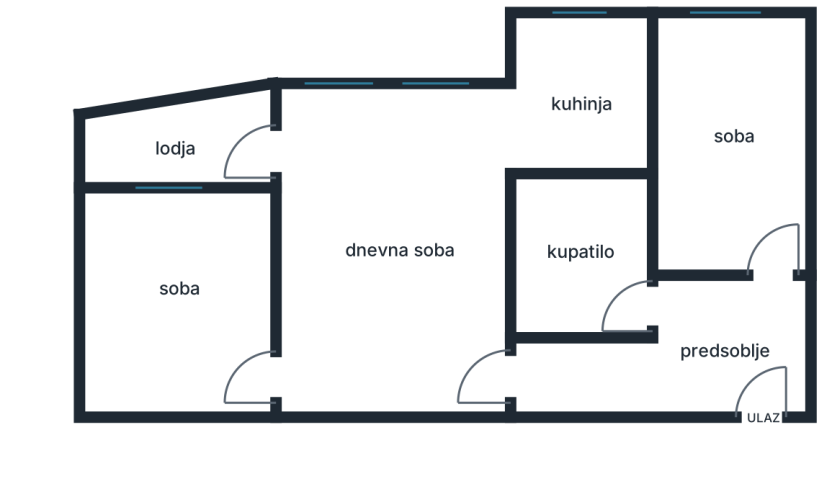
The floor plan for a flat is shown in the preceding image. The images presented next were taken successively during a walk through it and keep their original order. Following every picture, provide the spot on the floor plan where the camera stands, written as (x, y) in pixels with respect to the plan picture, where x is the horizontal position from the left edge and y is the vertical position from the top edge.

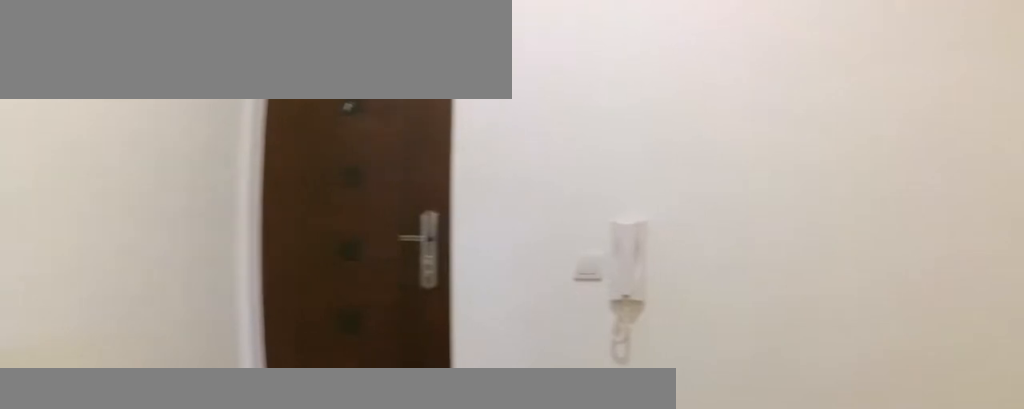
(692, 313)
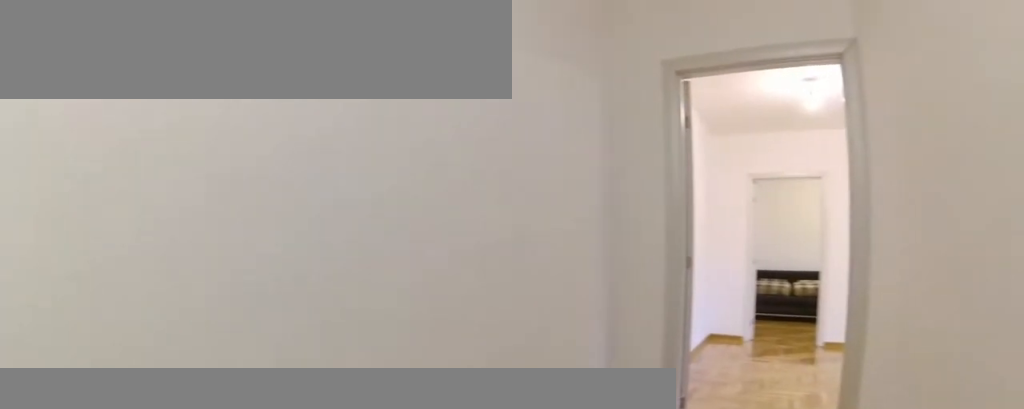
(694, 340)
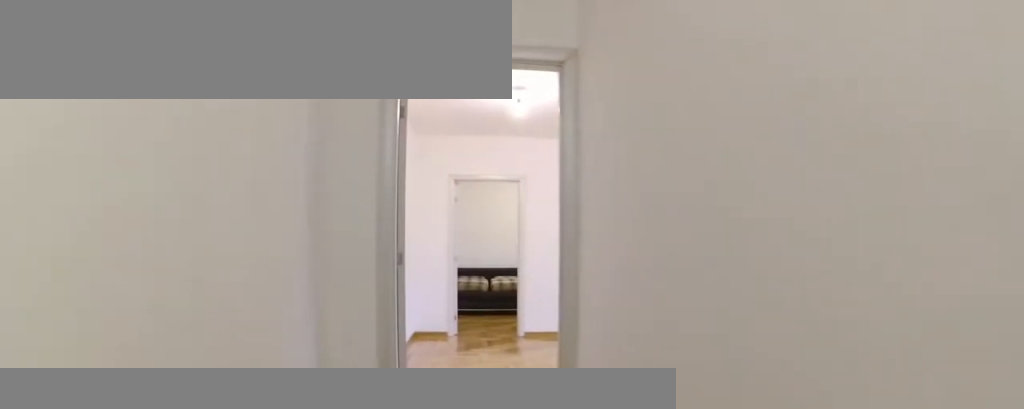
(671, 363)
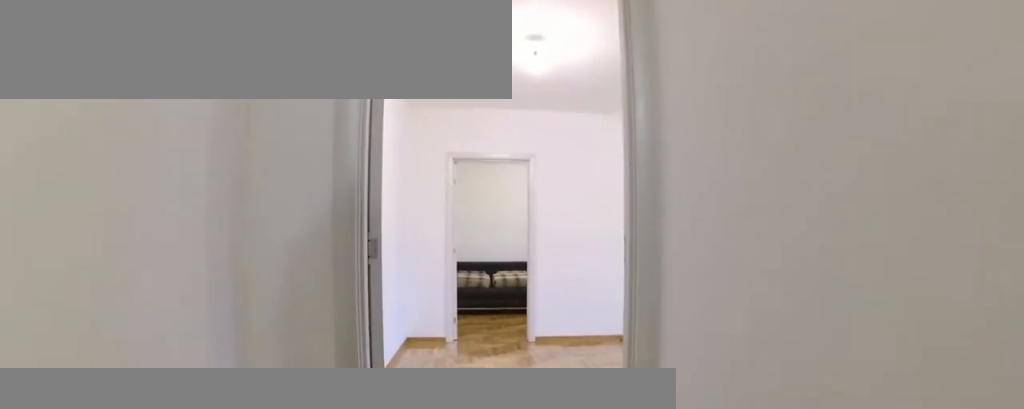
(611, 368)
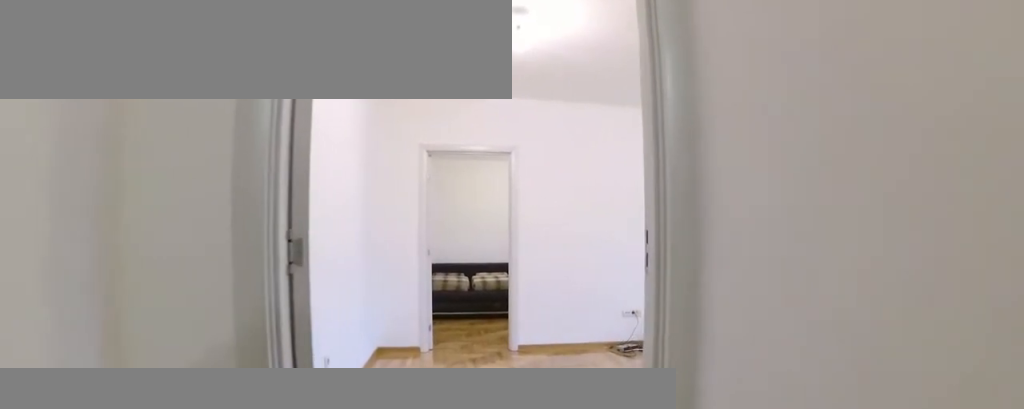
(589, 369)
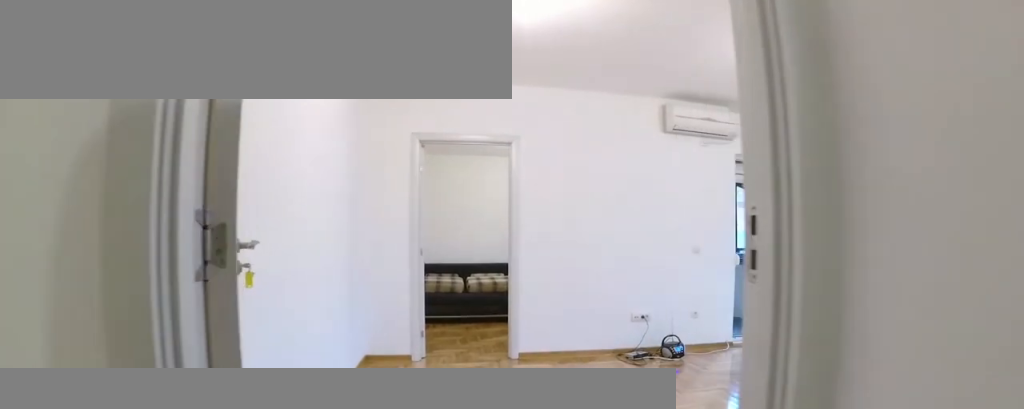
(567, 370)
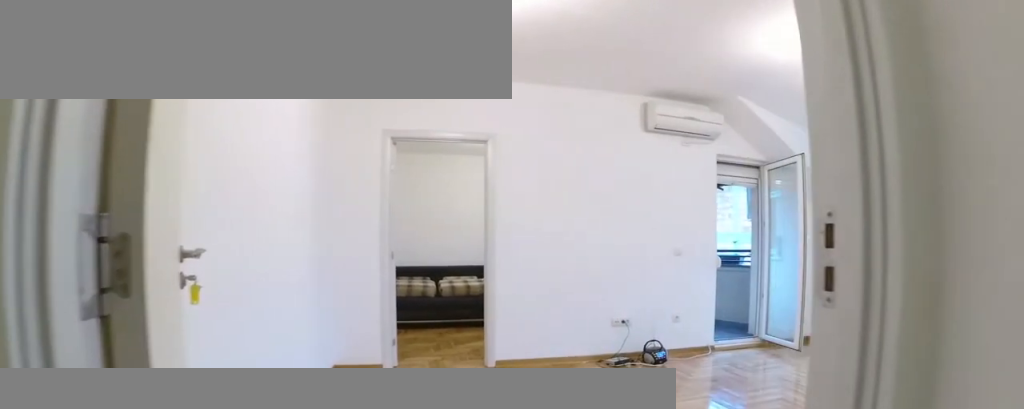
(555, 371)
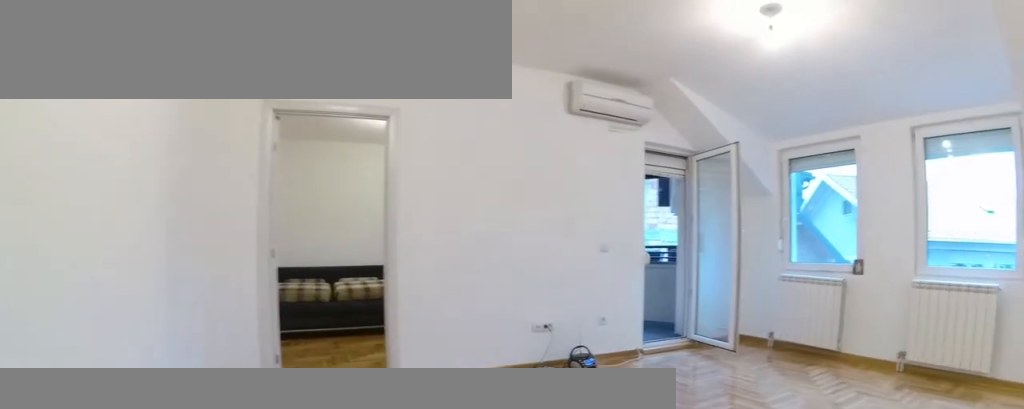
(520, 373)
